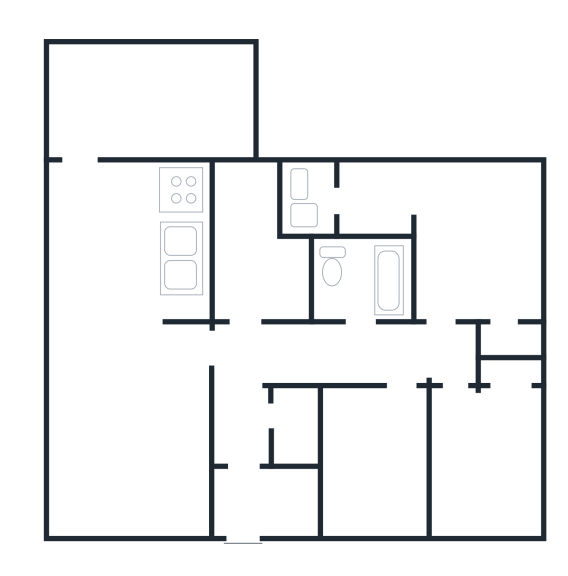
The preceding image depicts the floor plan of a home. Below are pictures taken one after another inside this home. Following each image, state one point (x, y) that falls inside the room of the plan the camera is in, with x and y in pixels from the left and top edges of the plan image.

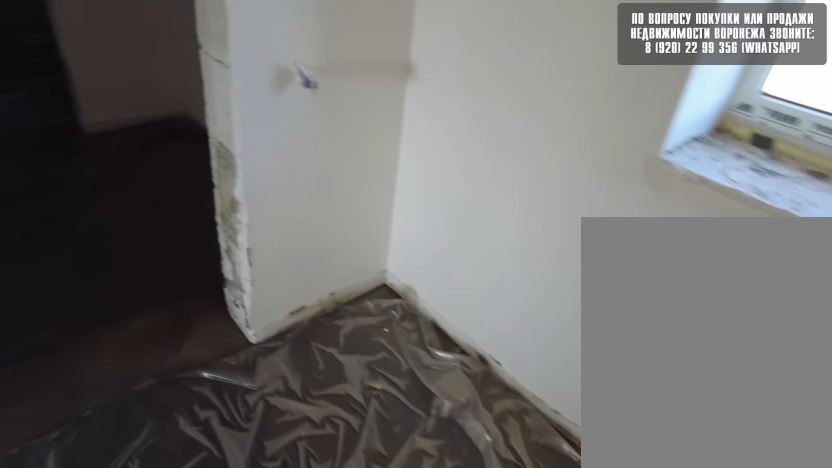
(457, 277)
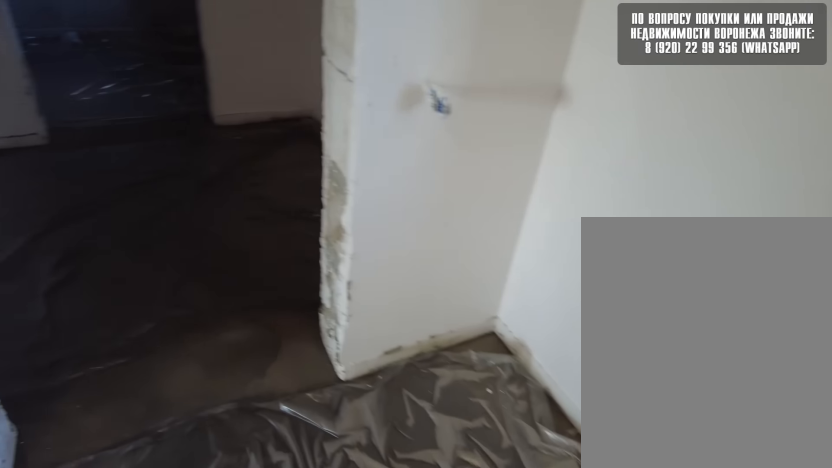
(444, 252)
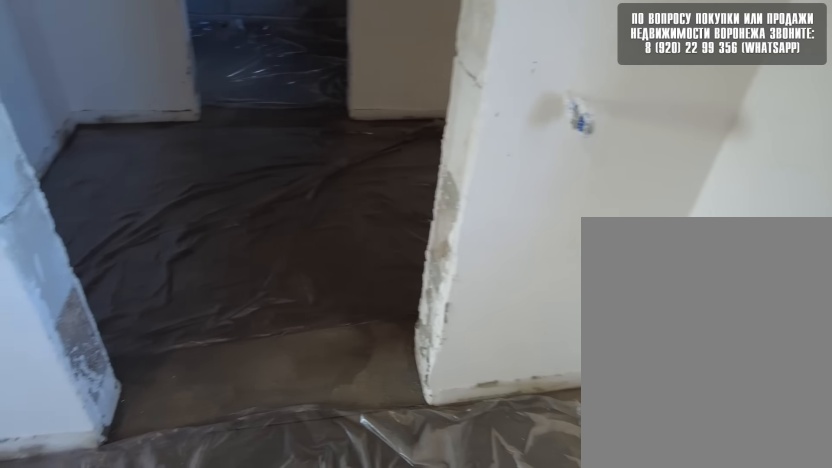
(437, 226)
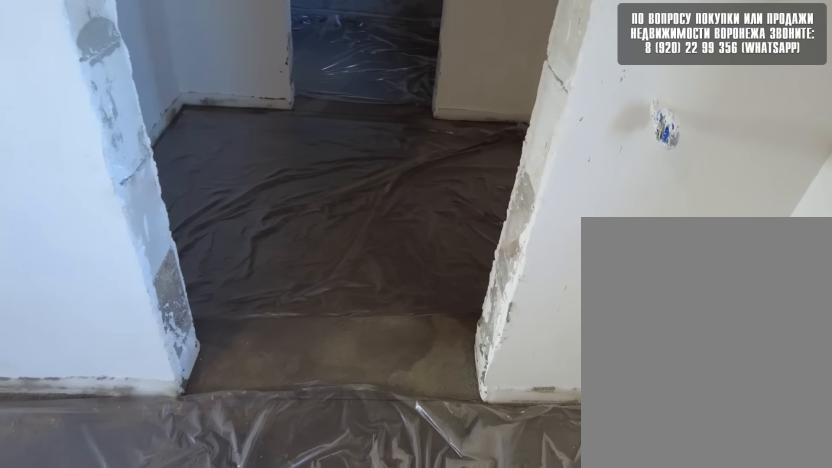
(429, 207)
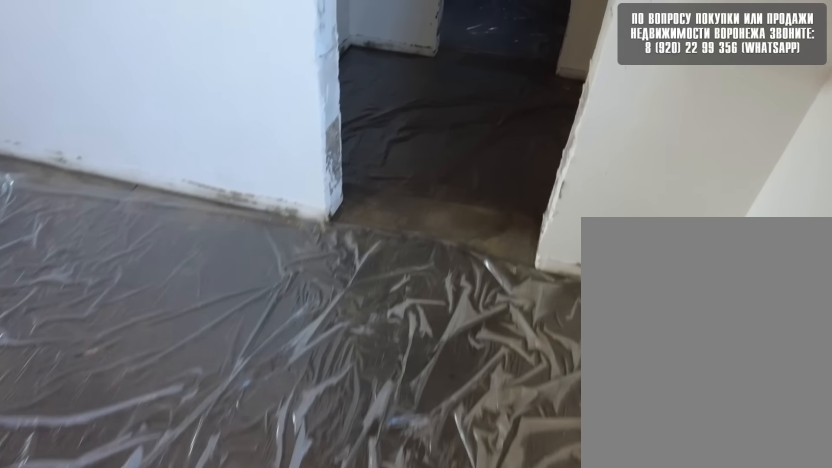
(429, 207)
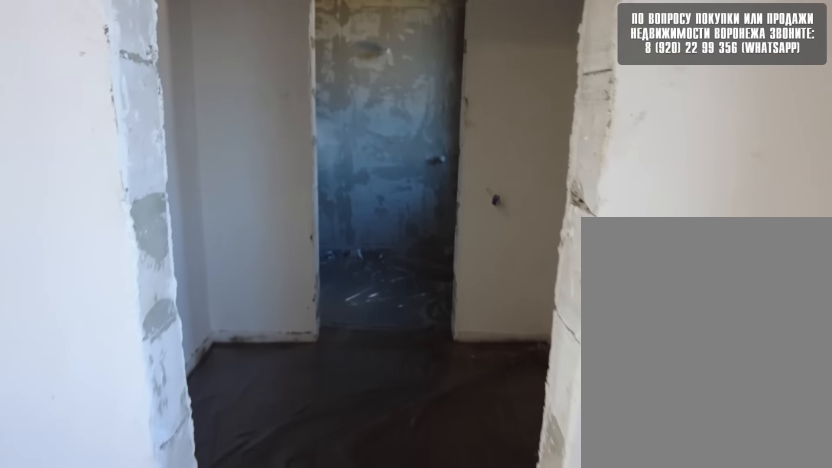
(429, 207)
